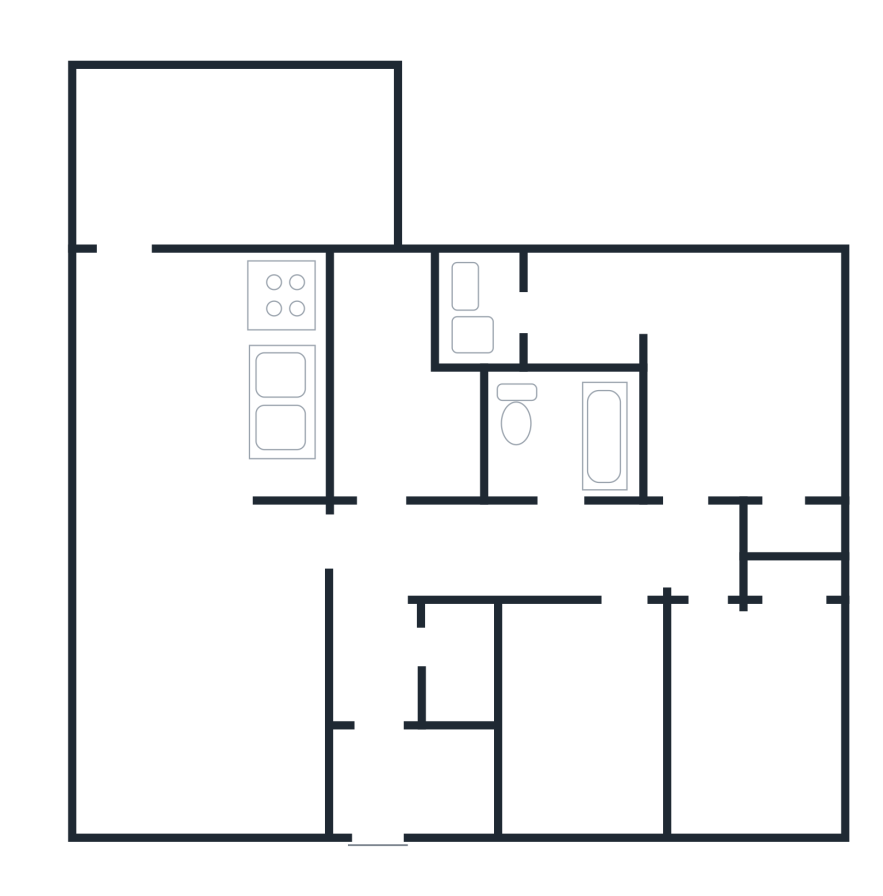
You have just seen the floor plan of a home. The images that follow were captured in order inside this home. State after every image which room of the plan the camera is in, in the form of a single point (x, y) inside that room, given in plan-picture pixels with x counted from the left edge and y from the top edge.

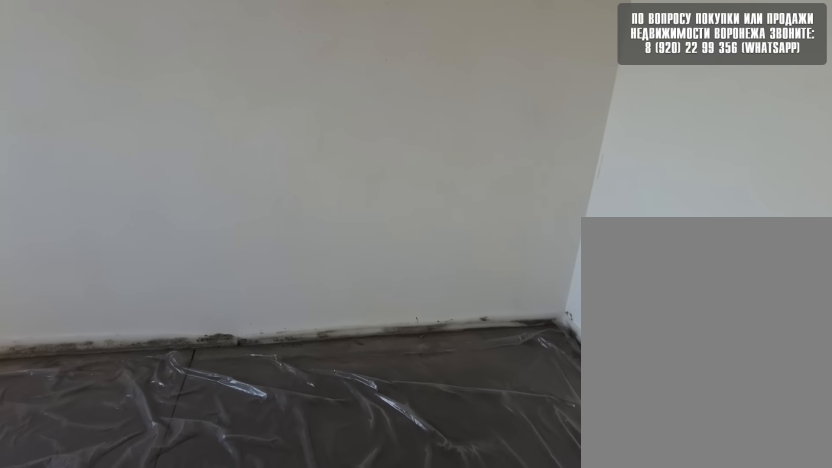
(608, 708)
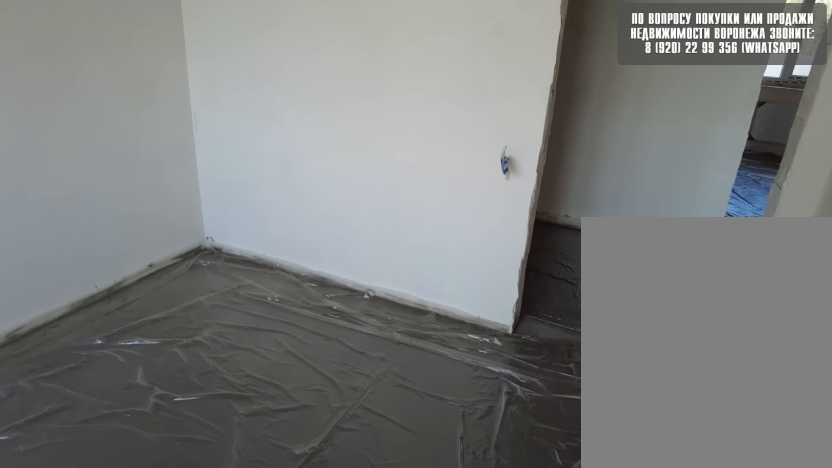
(609, 711)
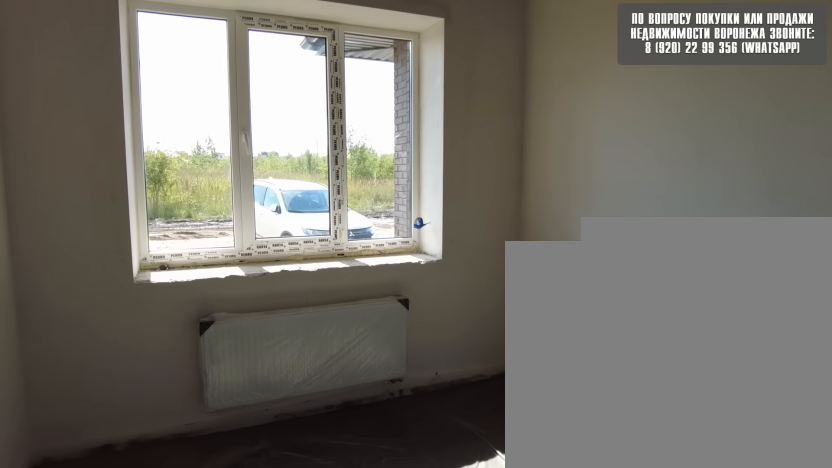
(609, 711)
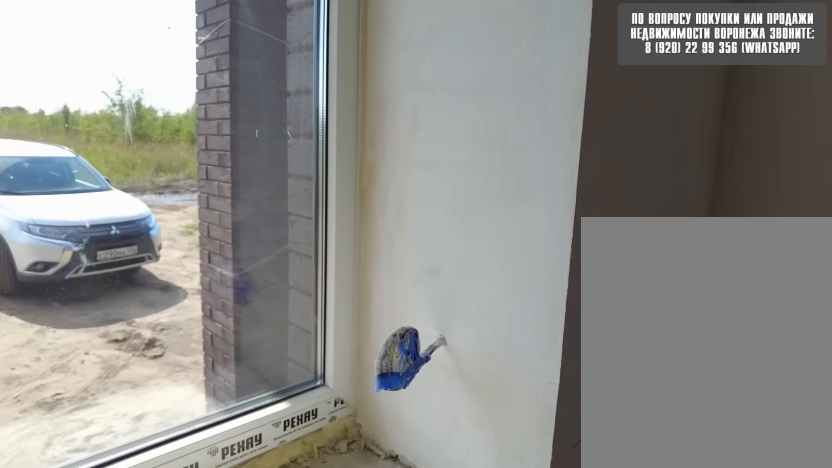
(611, 708)
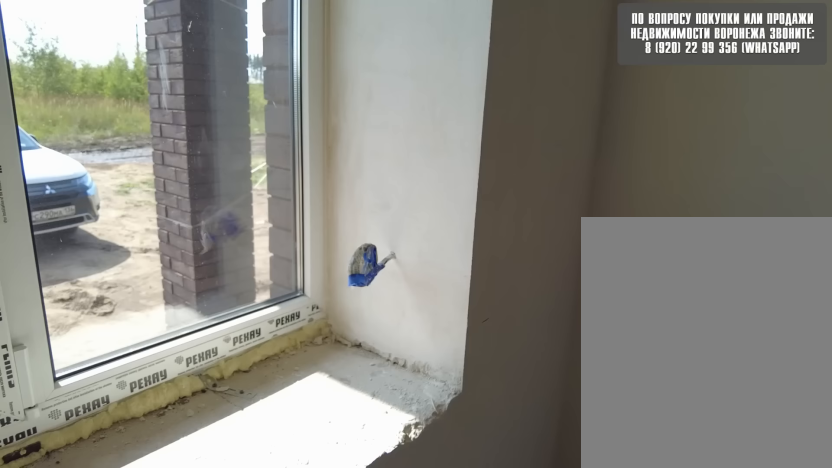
(609, 709)
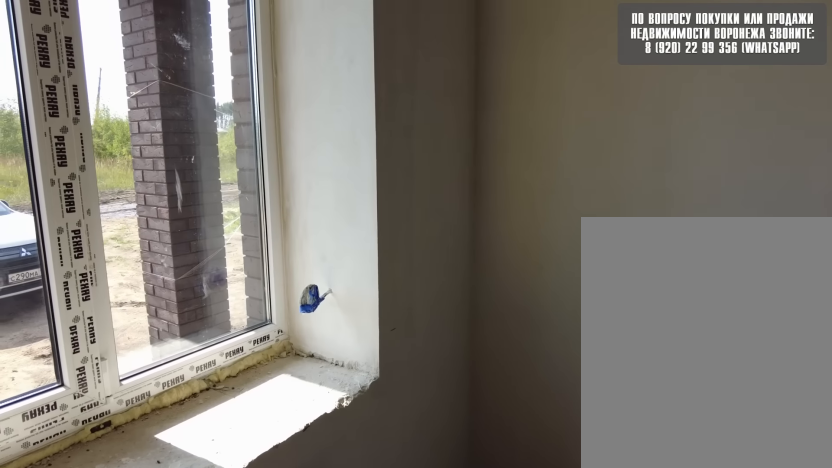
(609, 711)
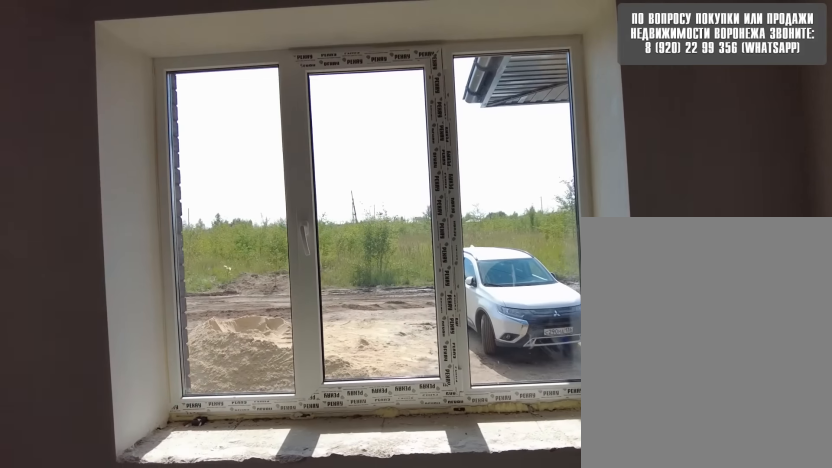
(609, 708)
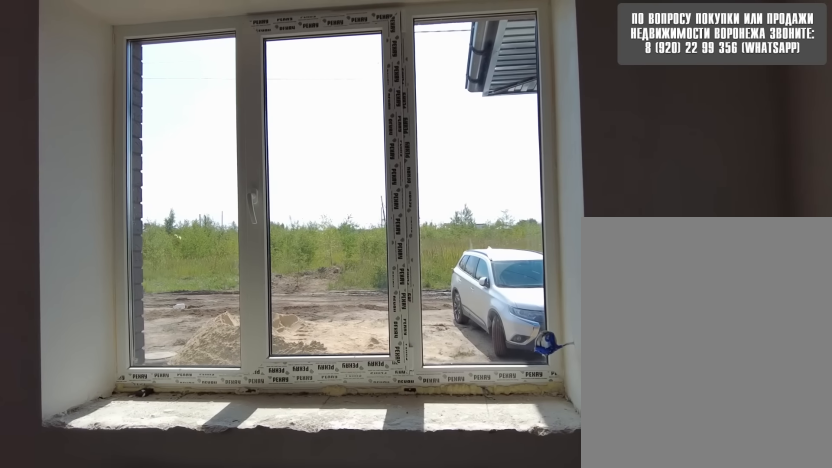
(614, 670)
